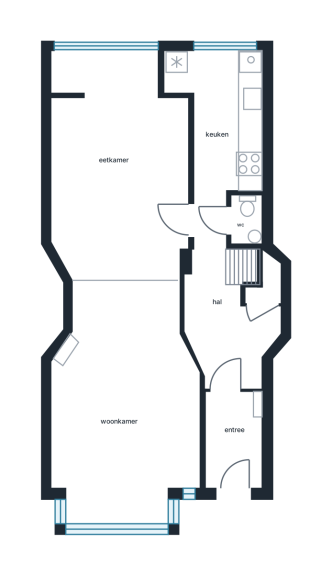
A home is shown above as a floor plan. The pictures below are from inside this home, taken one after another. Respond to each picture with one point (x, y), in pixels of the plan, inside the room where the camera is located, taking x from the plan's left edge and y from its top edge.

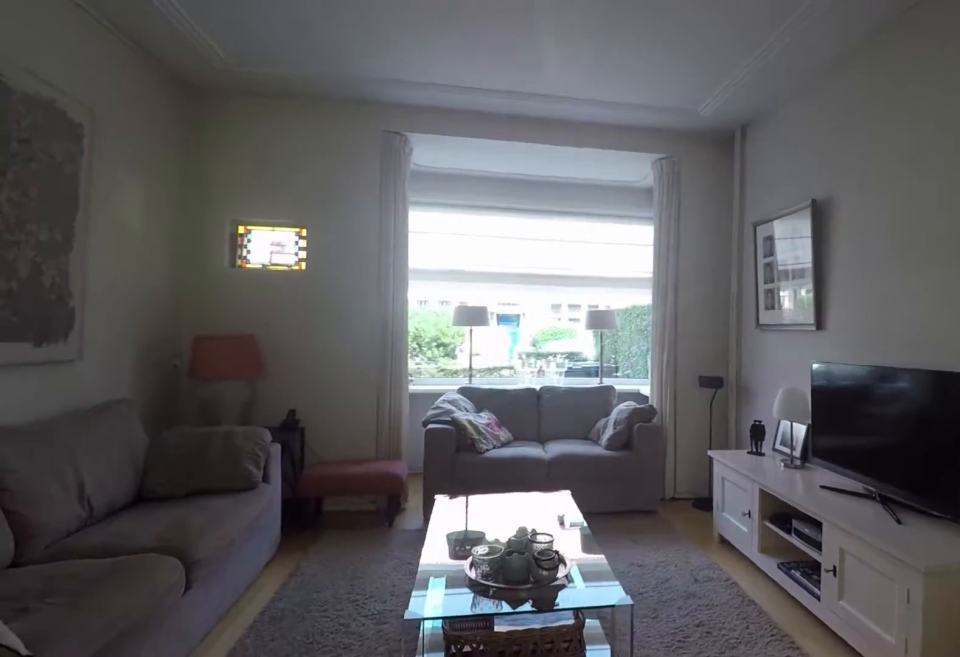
(129, 318)
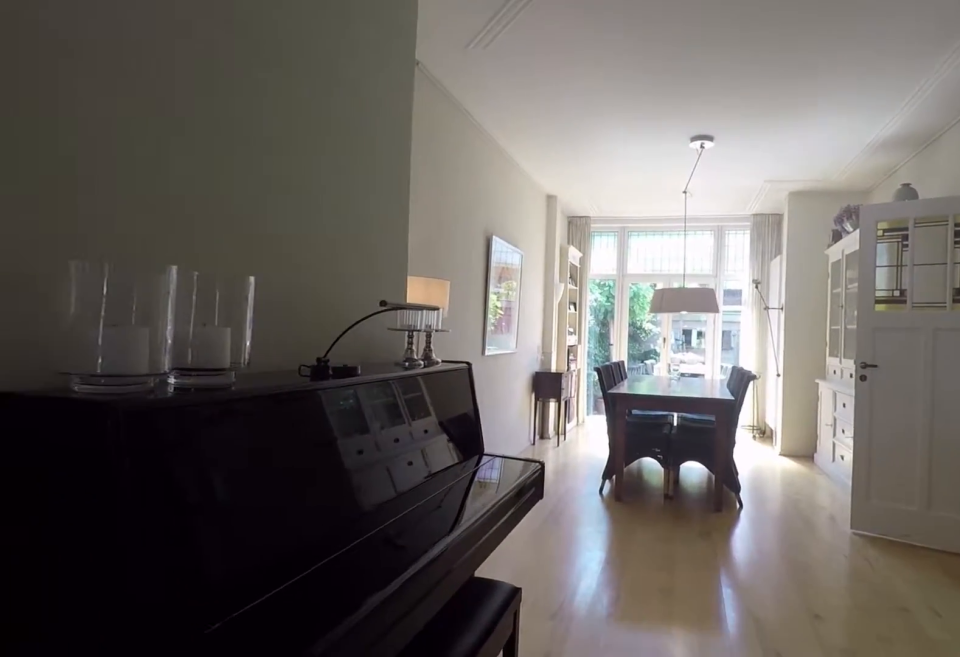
(129, 318)
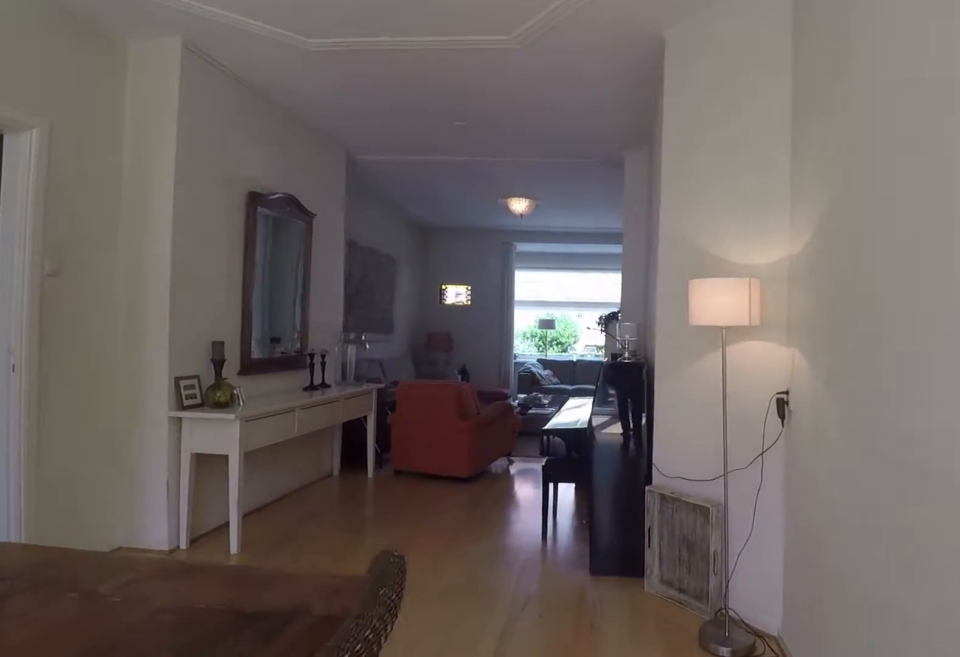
(117, 169)
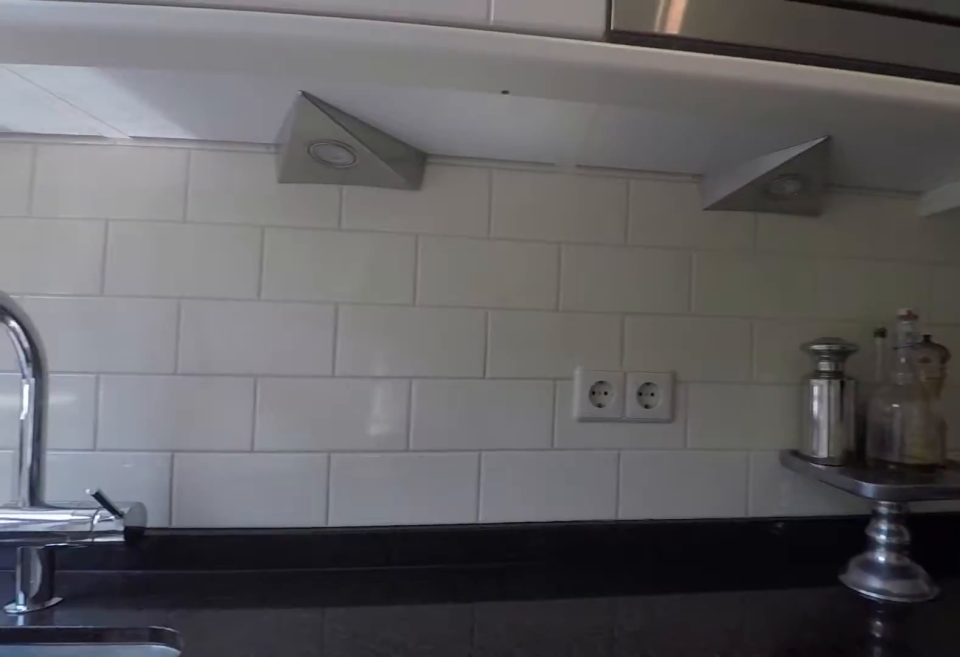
(234, 119)
